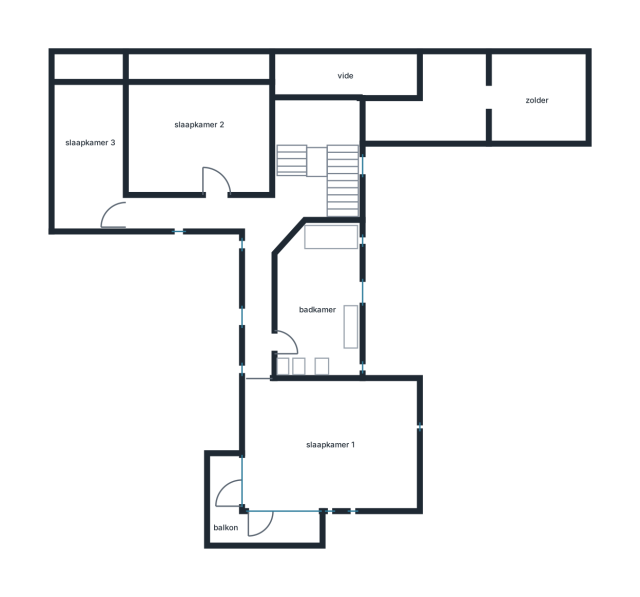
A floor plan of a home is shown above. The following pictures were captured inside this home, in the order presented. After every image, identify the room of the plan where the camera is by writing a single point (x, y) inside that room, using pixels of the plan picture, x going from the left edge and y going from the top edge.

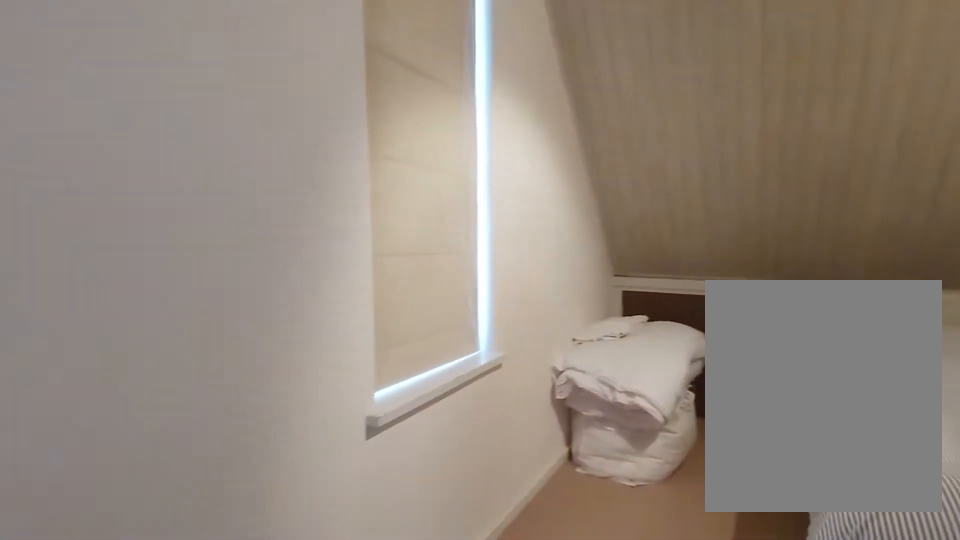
(90, 156)
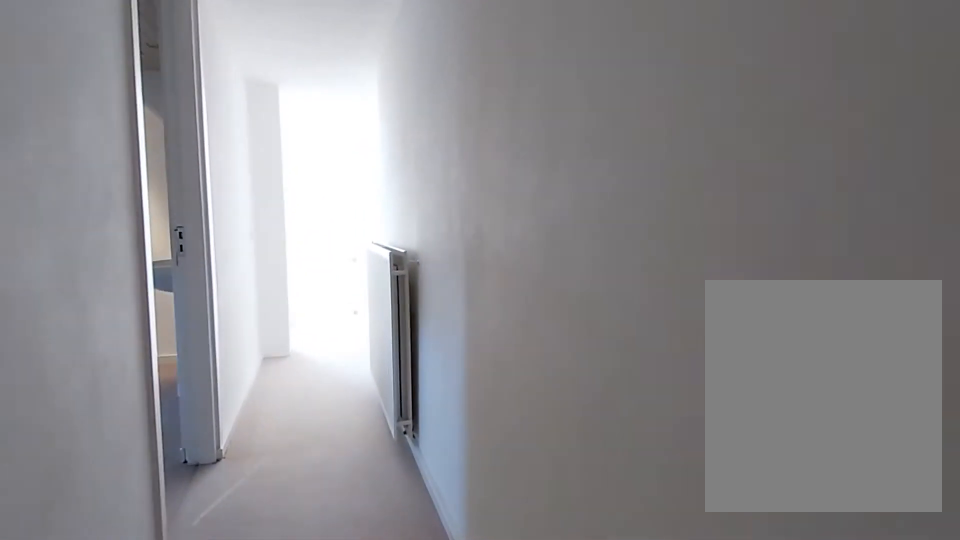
(266, 206)
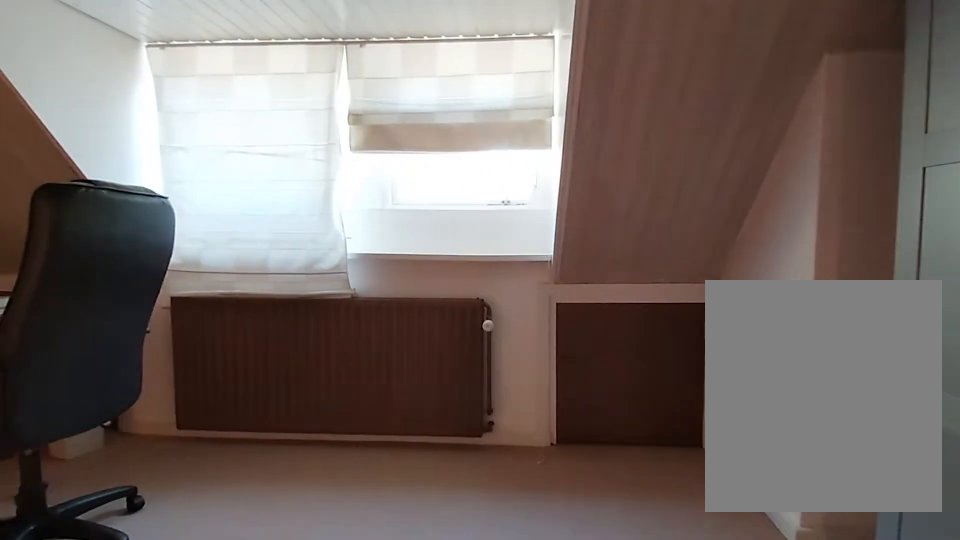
(197, 139)
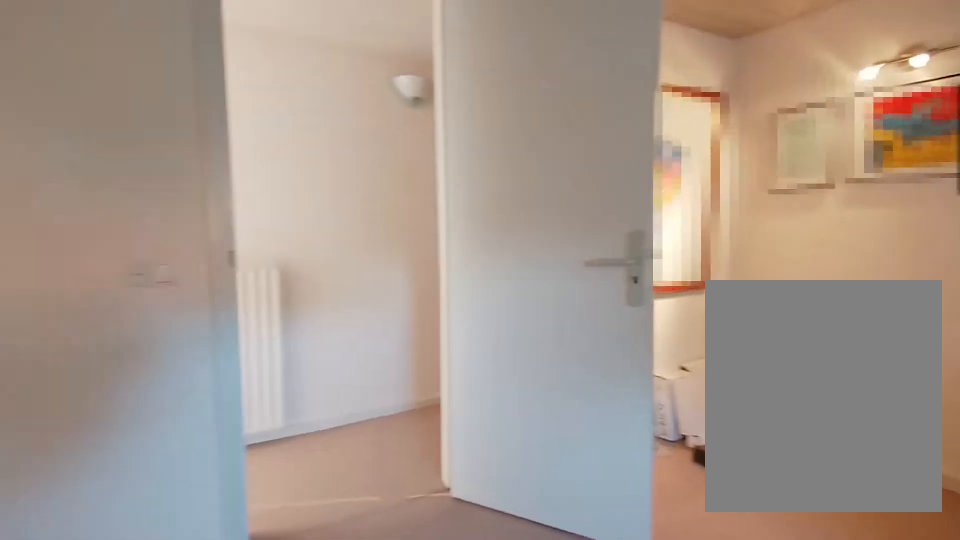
(197, 139)
